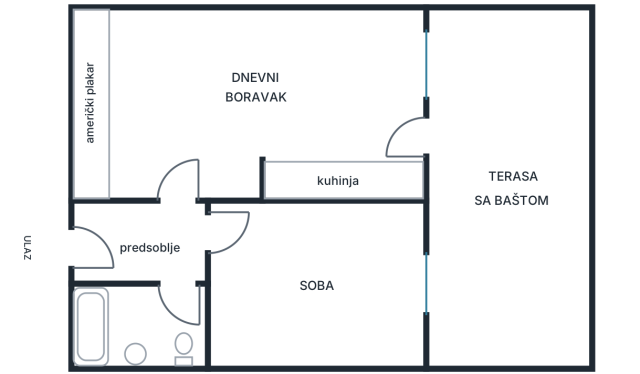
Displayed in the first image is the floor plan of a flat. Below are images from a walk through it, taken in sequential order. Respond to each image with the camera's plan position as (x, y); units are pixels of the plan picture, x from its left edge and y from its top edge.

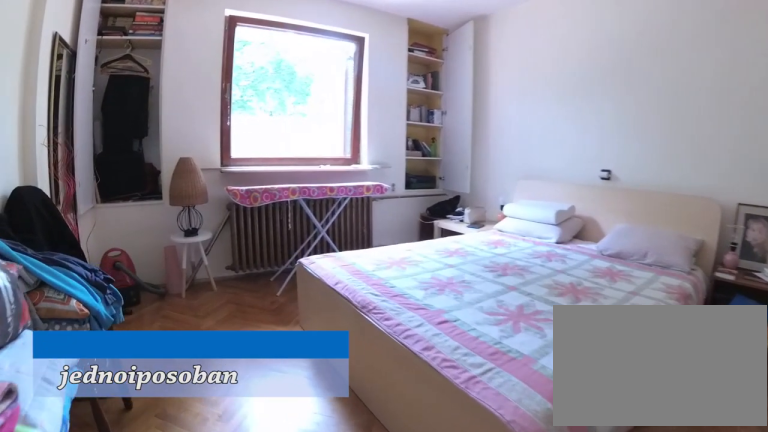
(242, 256)
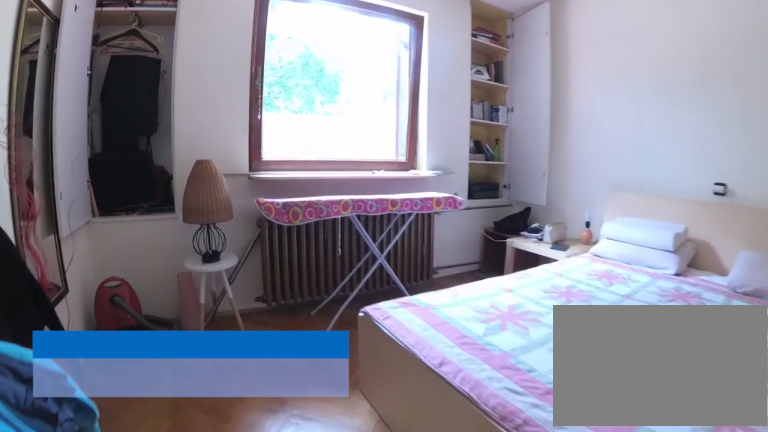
(280, 256)
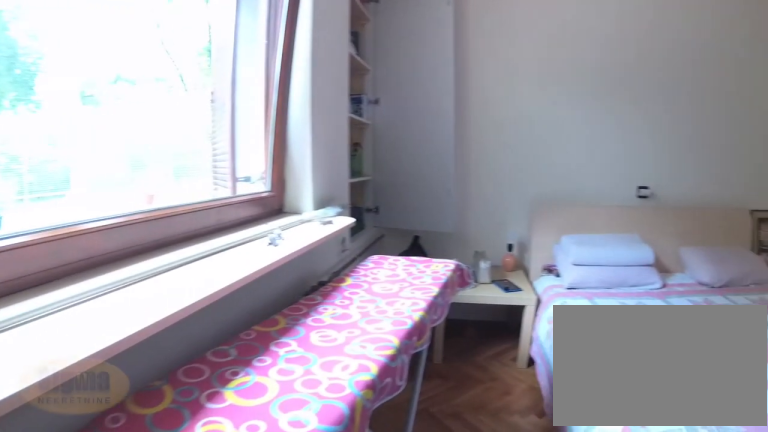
(374, 244)
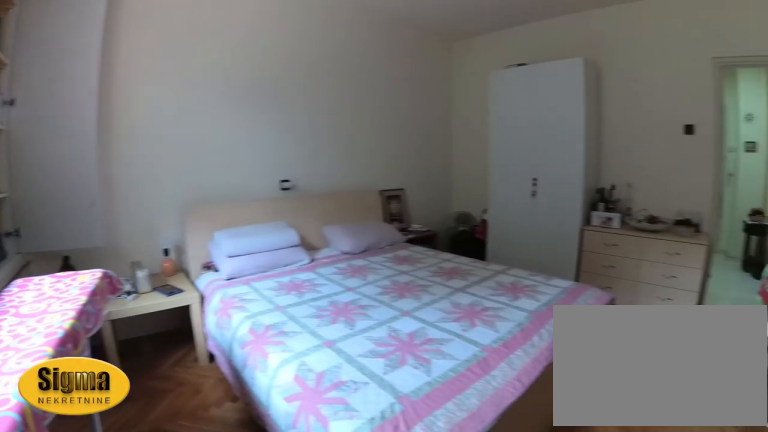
(399, 239)
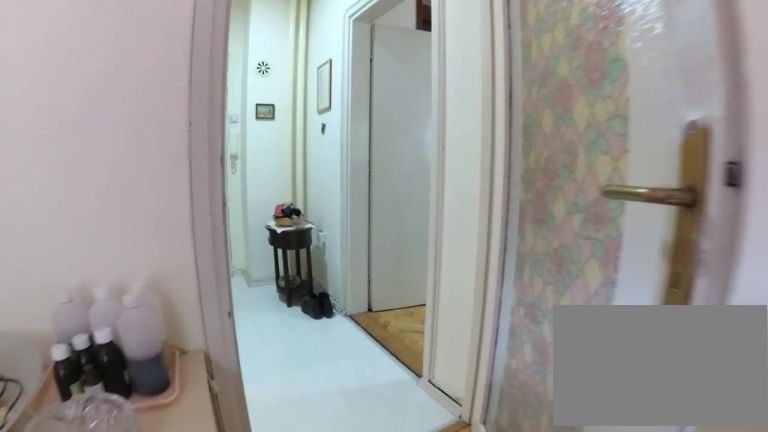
(275, 236)
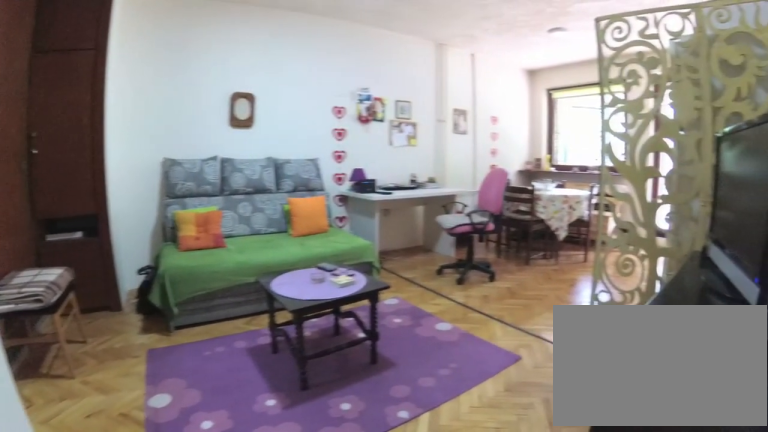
(180, 222)
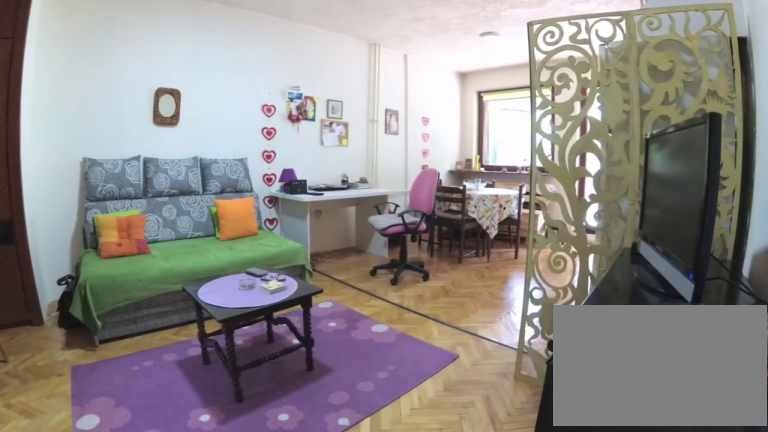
(180, 214)
